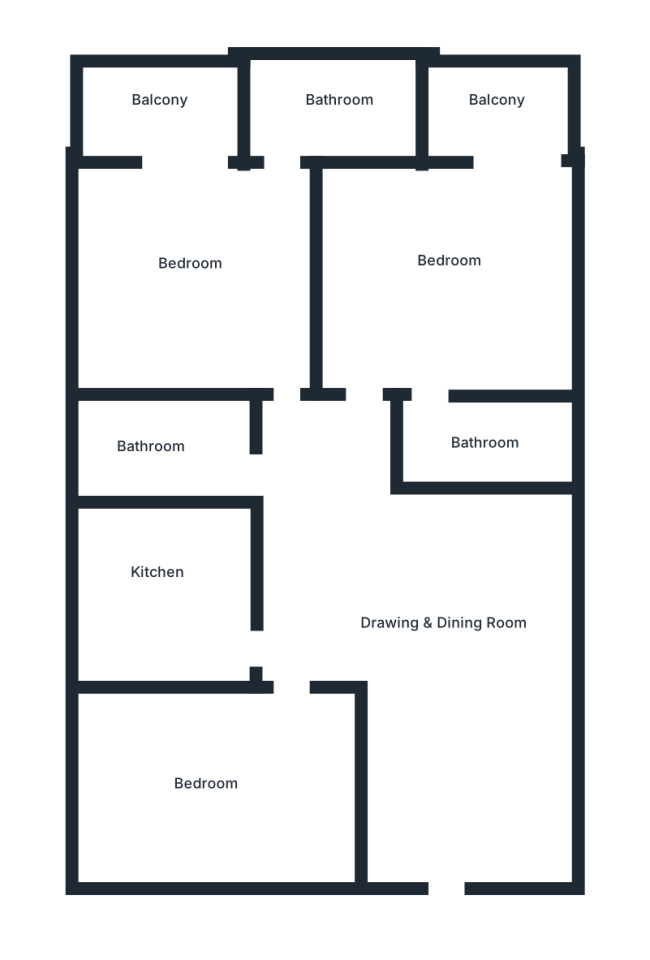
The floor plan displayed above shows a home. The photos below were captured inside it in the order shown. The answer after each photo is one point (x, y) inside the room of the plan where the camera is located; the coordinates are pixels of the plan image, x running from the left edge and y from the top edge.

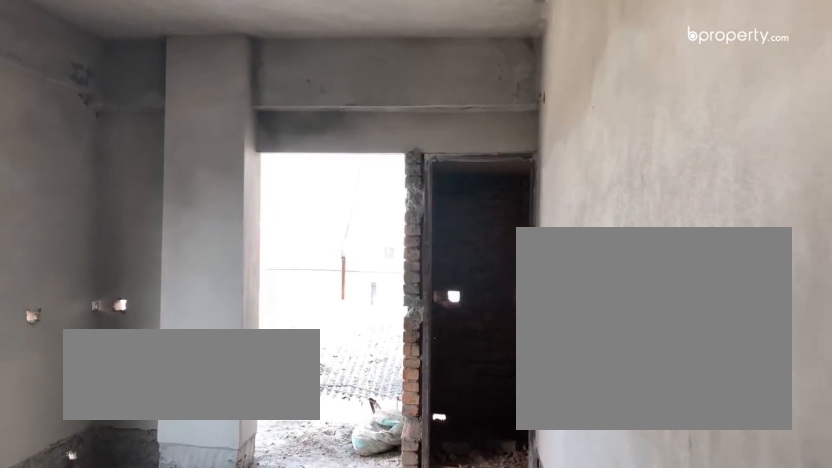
(194, 267)
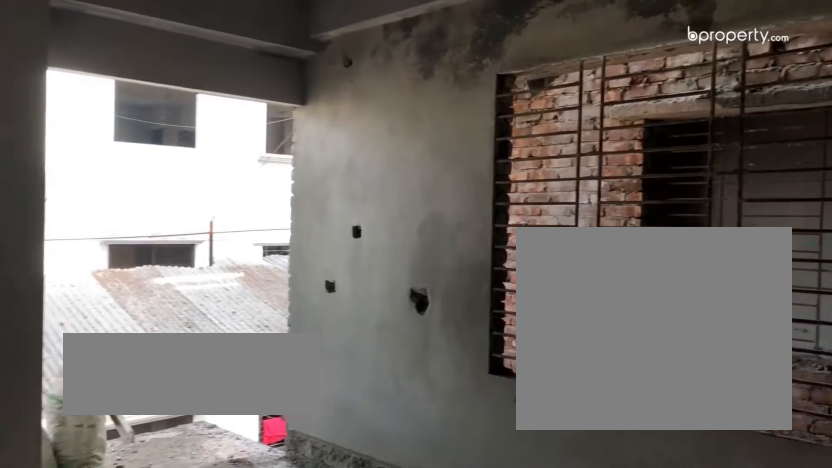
(457, 260)
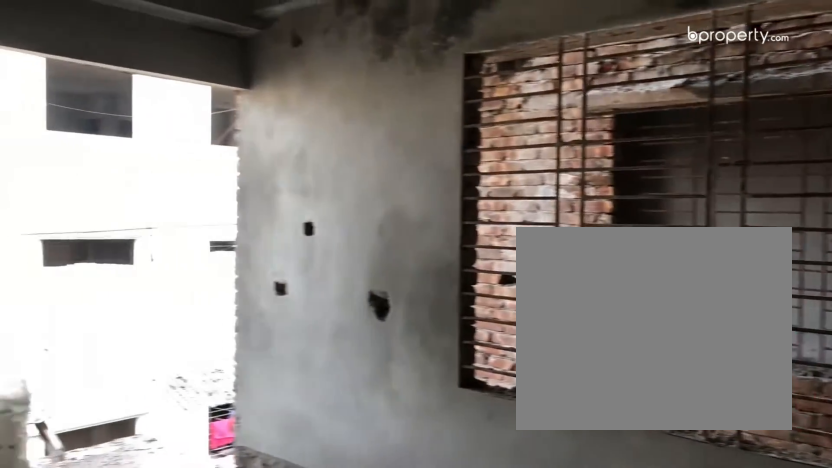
(457, 260)
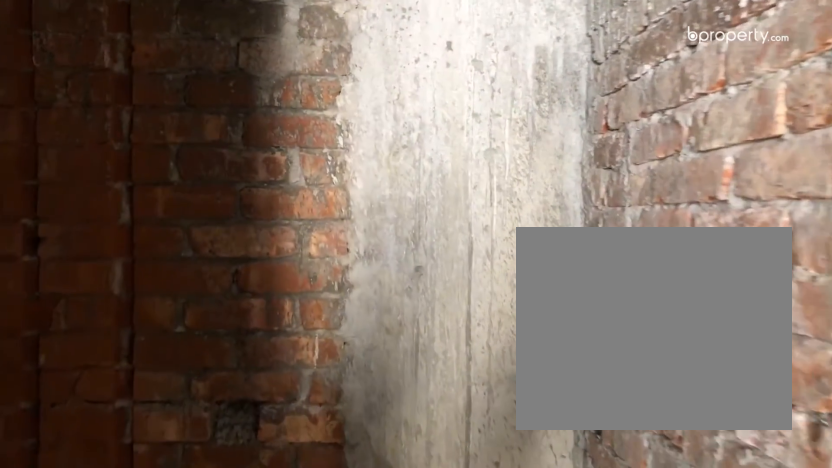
(488, 438)
